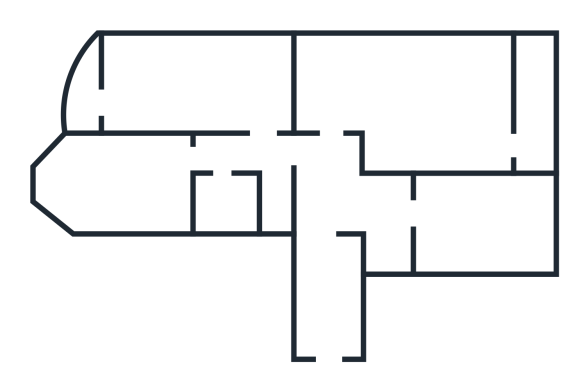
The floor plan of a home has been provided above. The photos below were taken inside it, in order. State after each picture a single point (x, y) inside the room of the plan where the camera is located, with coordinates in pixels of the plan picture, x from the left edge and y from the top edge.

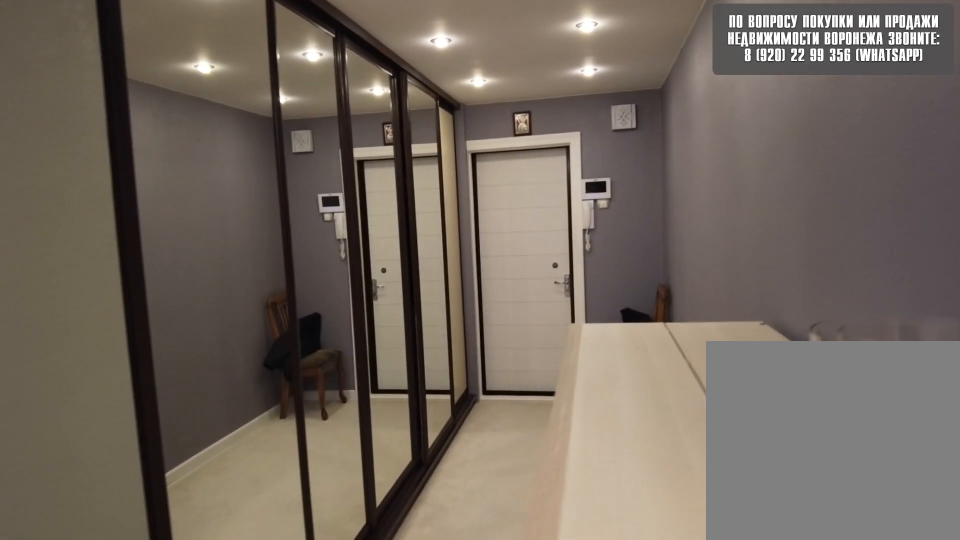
(332, 210)
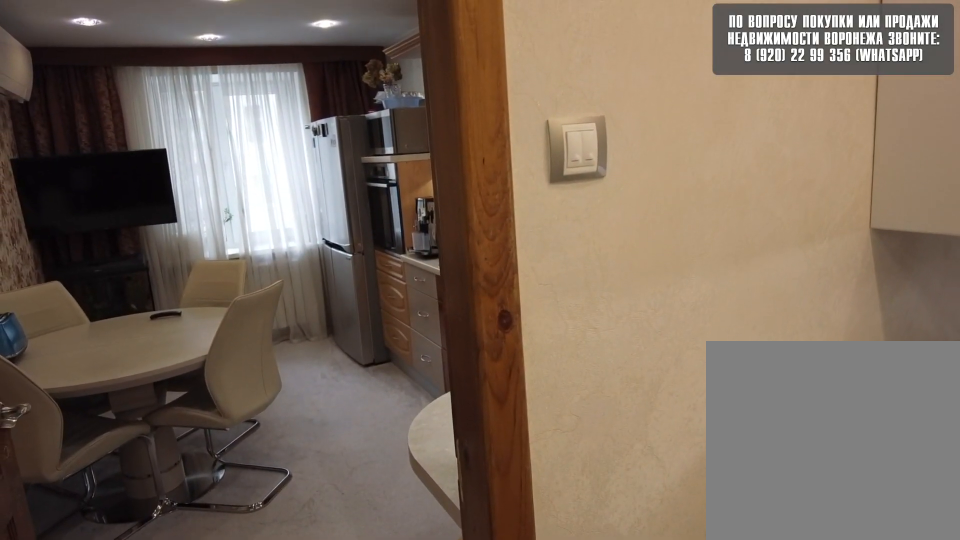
(393, 215)
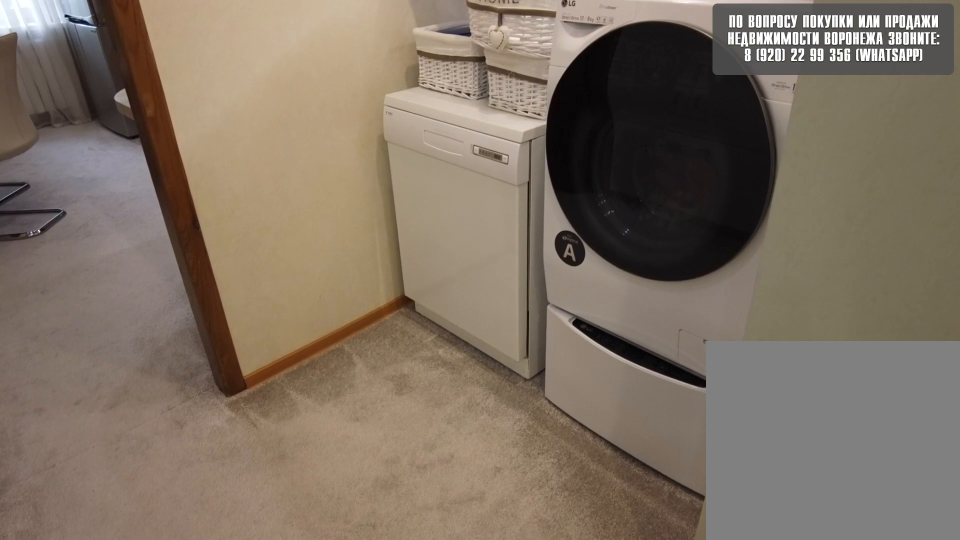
(393, 215)
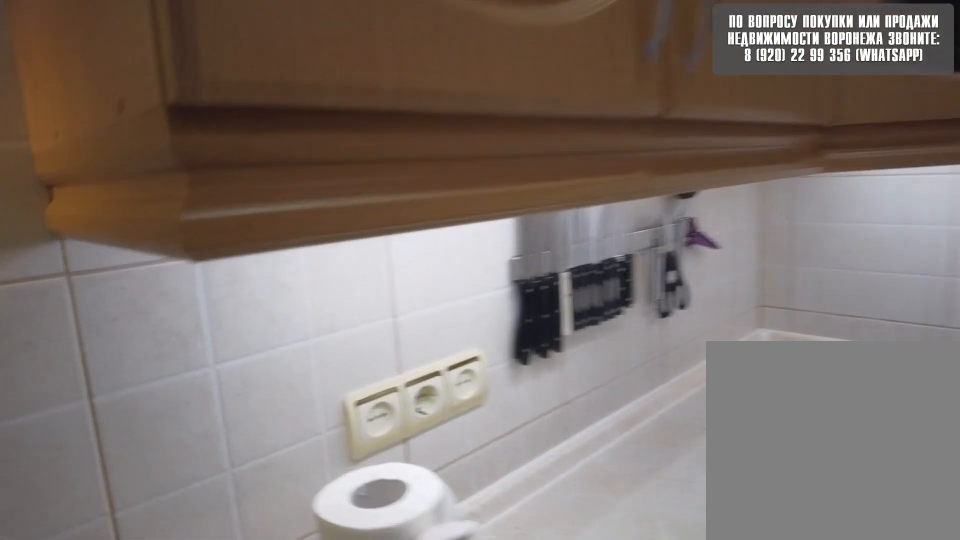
(461, 224)
